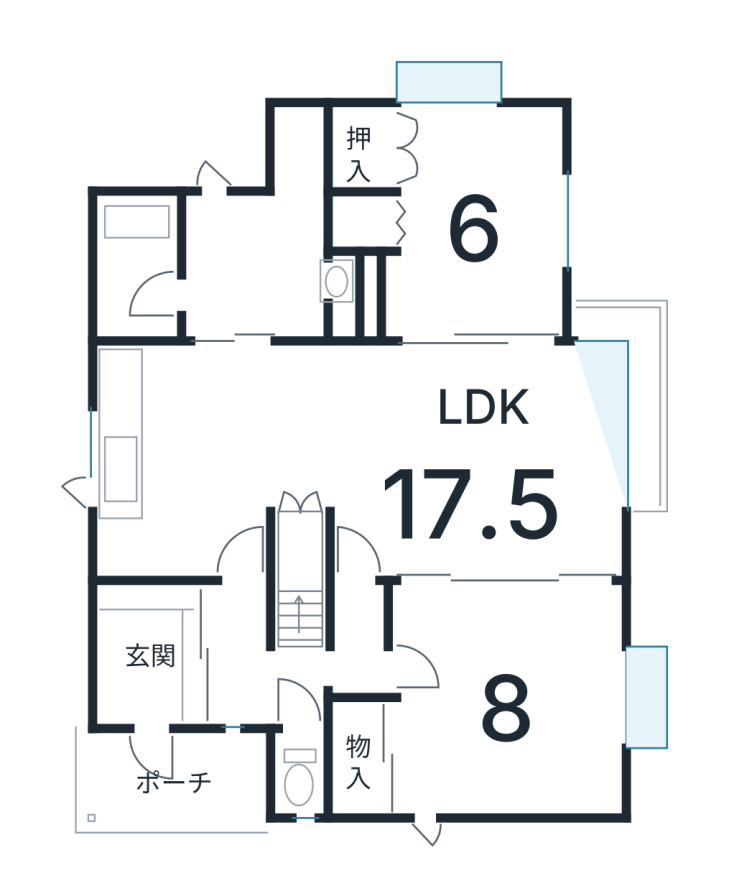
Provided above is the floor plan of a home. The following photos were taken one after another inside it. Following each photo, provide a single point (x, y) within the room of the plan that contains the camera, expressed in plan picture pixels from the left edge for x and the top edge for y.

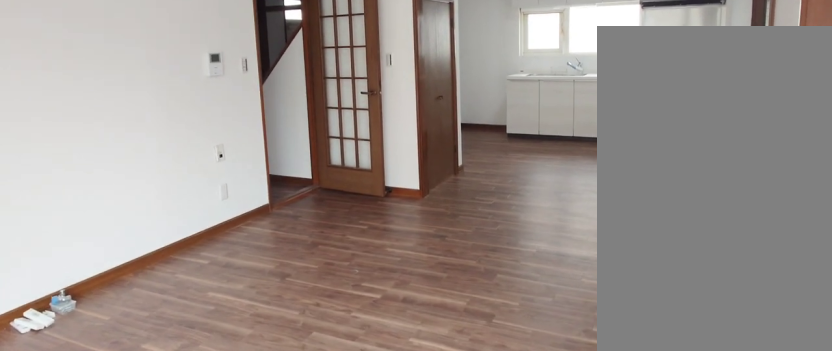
(478, 475)
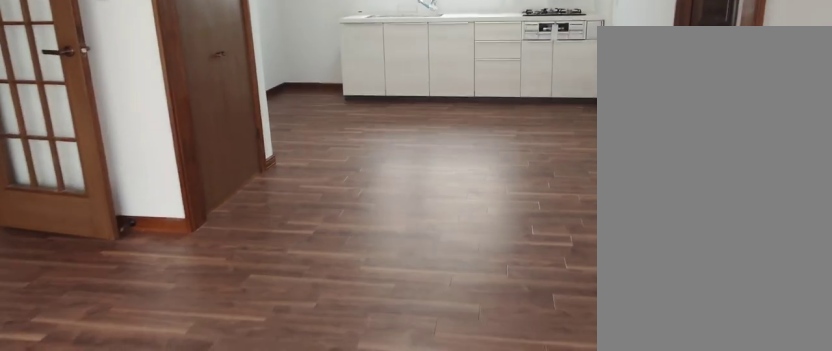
(478, 475)
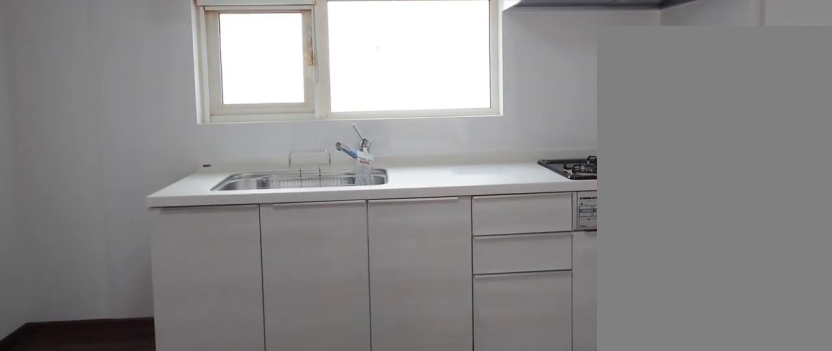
(168, 472)
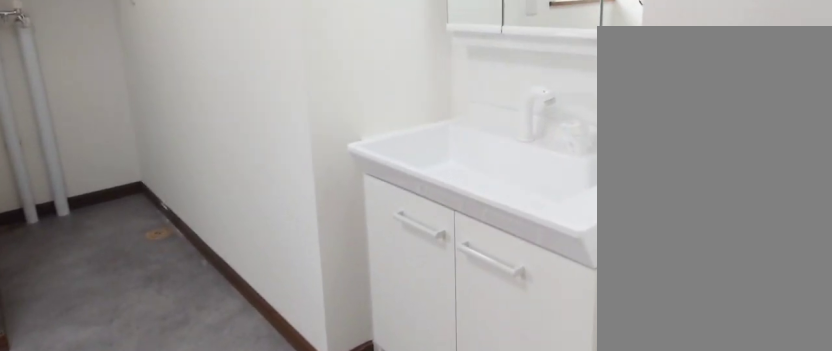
(251, 272)
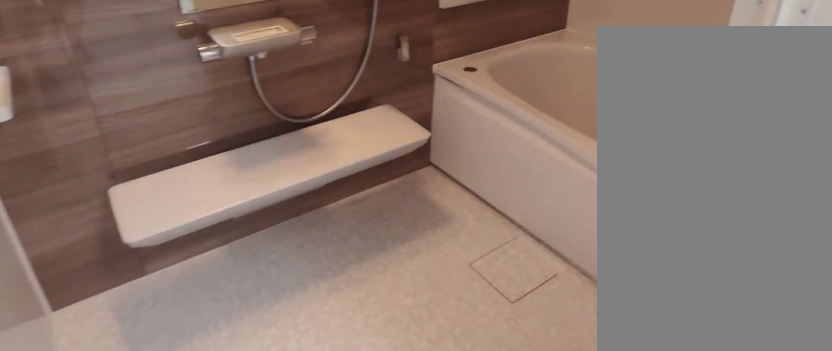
(117, 281)
